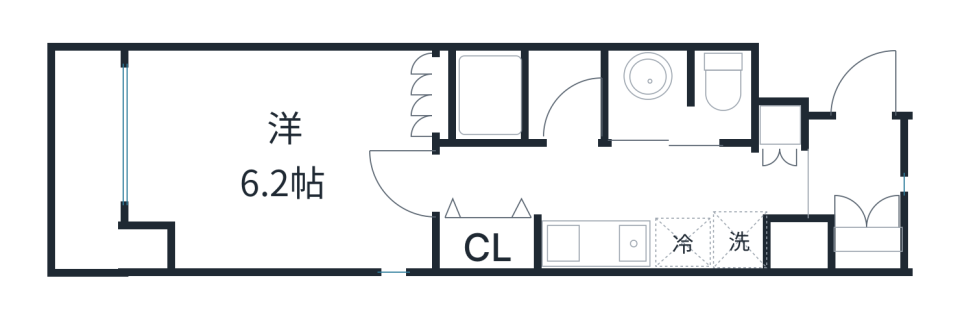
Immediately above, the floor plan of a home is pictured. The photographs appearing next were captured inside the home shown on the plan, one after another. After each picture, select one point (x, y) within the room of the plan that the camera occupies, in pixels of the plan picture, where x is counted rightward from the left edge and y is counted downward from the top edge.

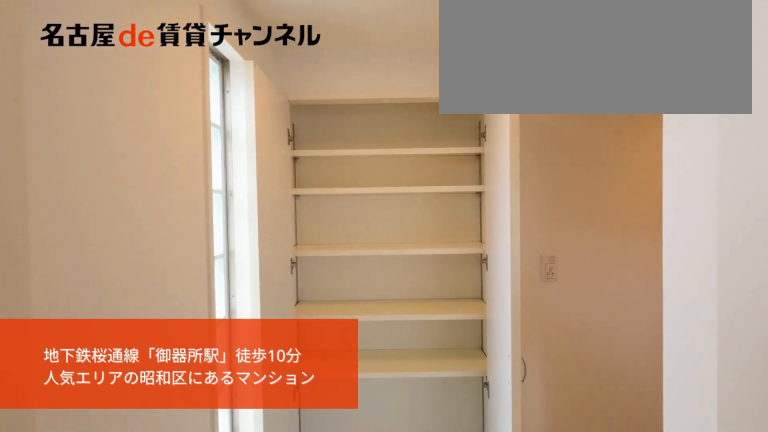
(854, 184)
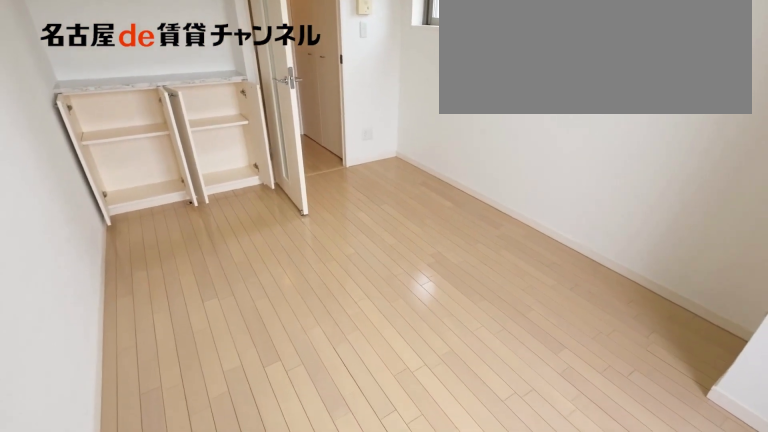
(280, 158)
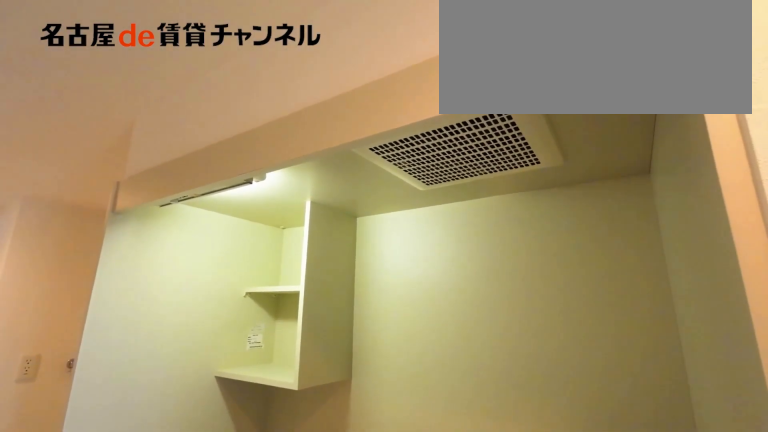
(621, 243)
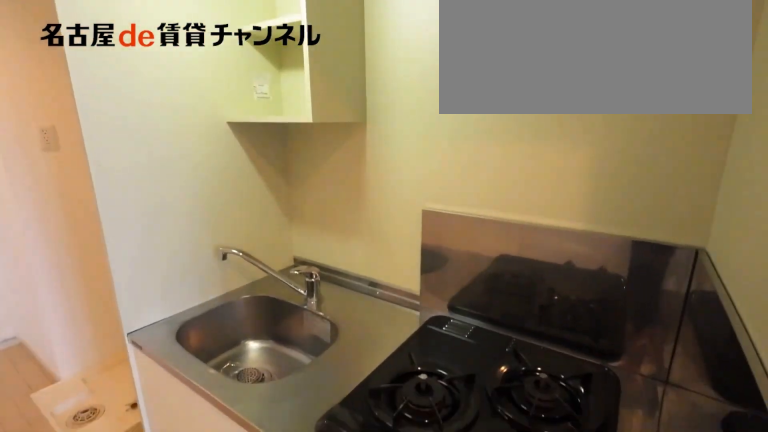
(621, 243)
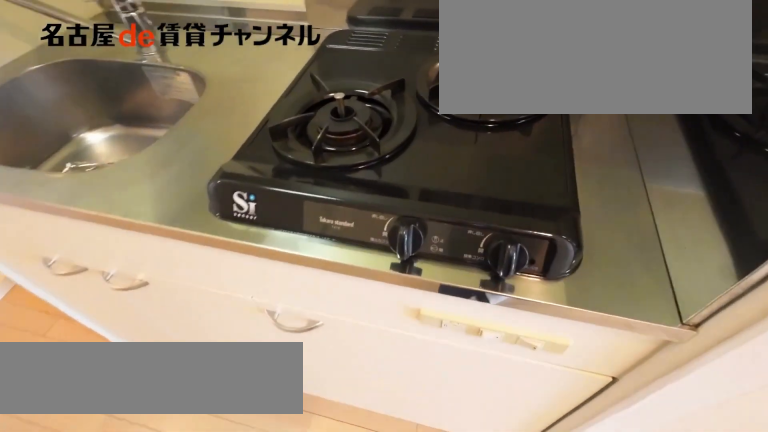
(621, 243)
